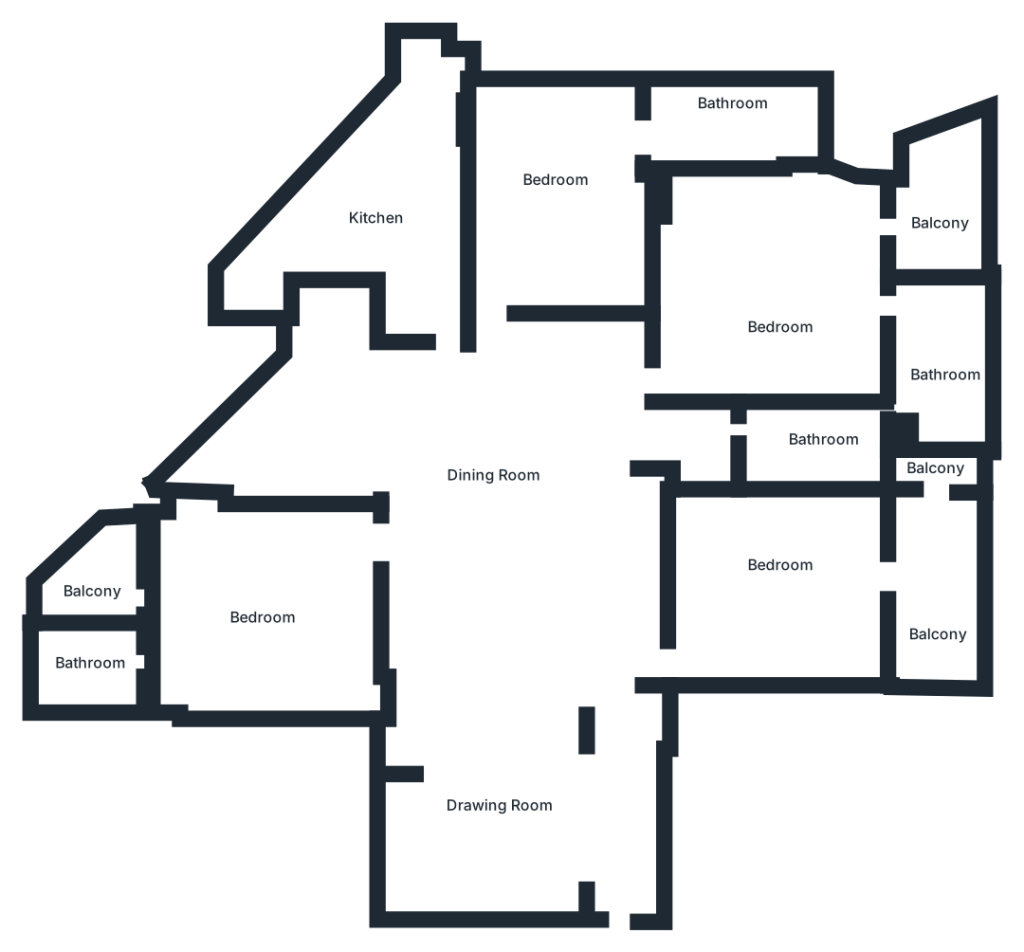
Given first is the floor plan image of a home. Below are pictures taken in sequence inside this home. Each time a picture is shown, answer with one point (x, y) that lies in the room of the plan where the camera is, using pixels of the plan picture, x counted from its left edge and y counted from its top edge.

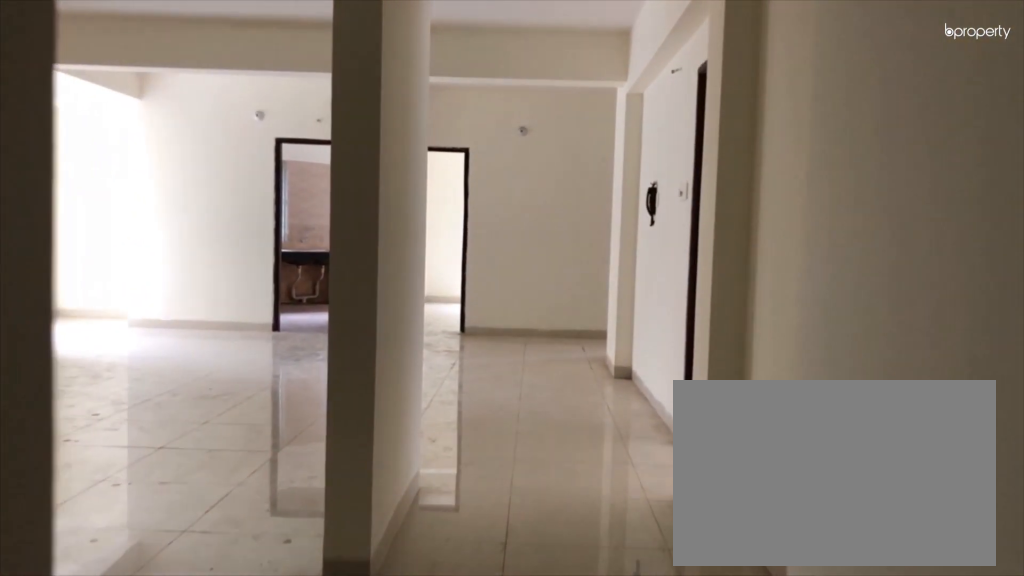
(611, 767)
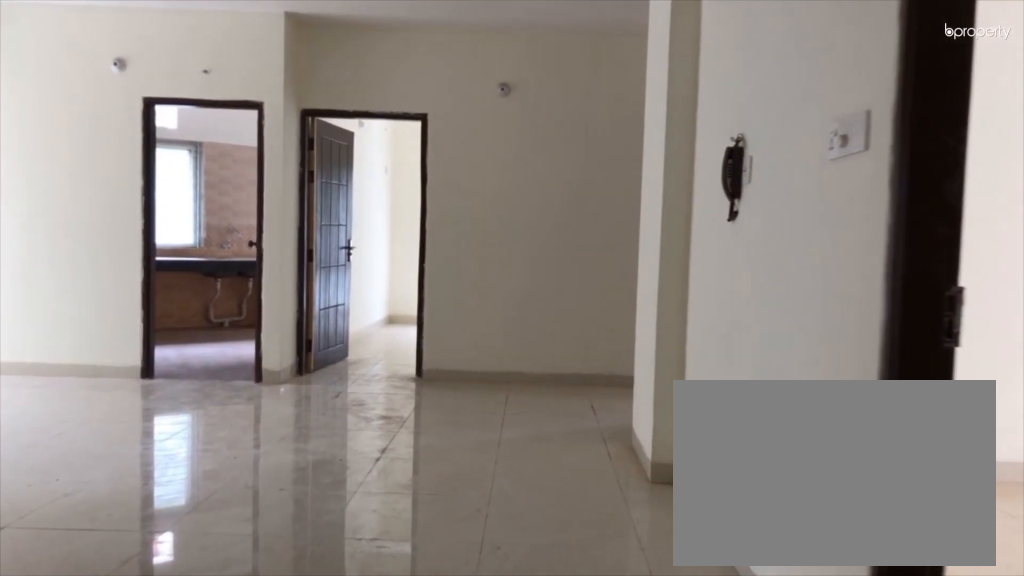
(611, 767)
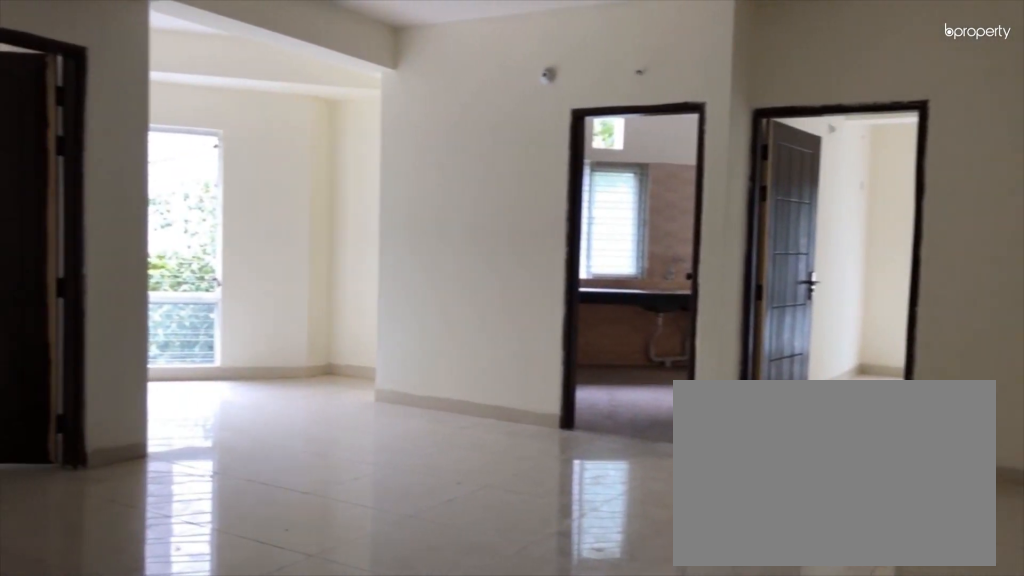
(512, 597)
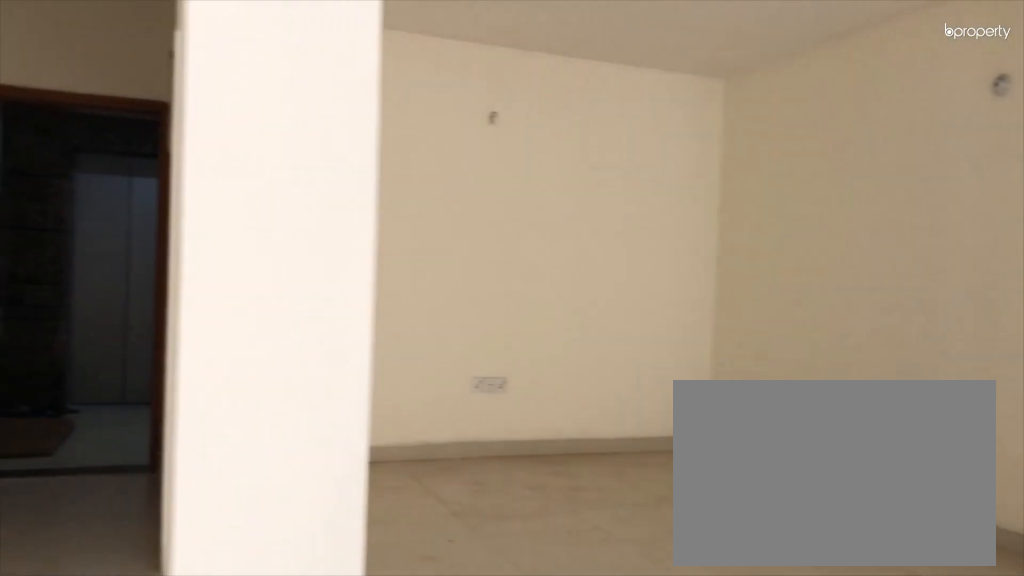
(512, 597)
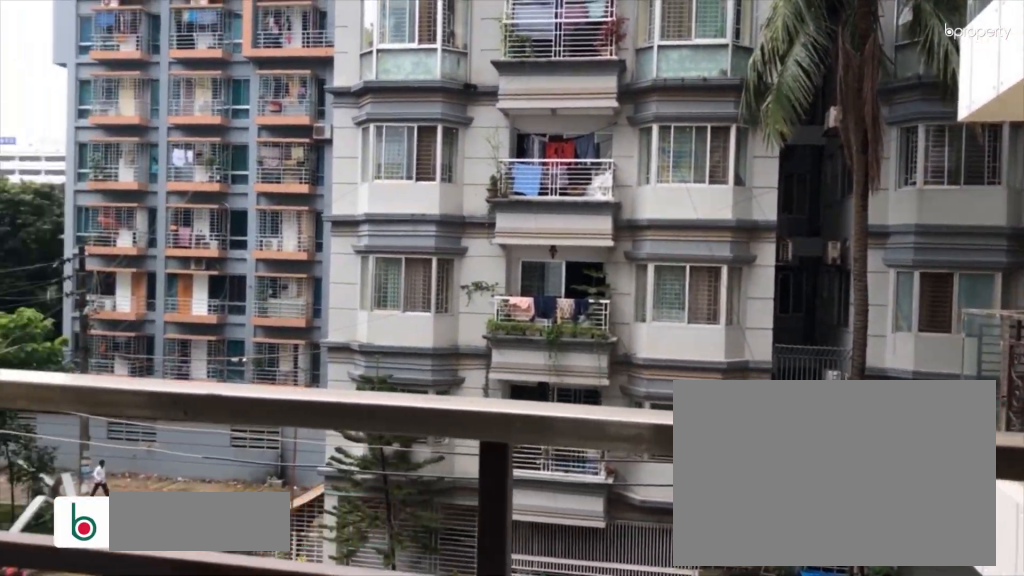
(932, 591)
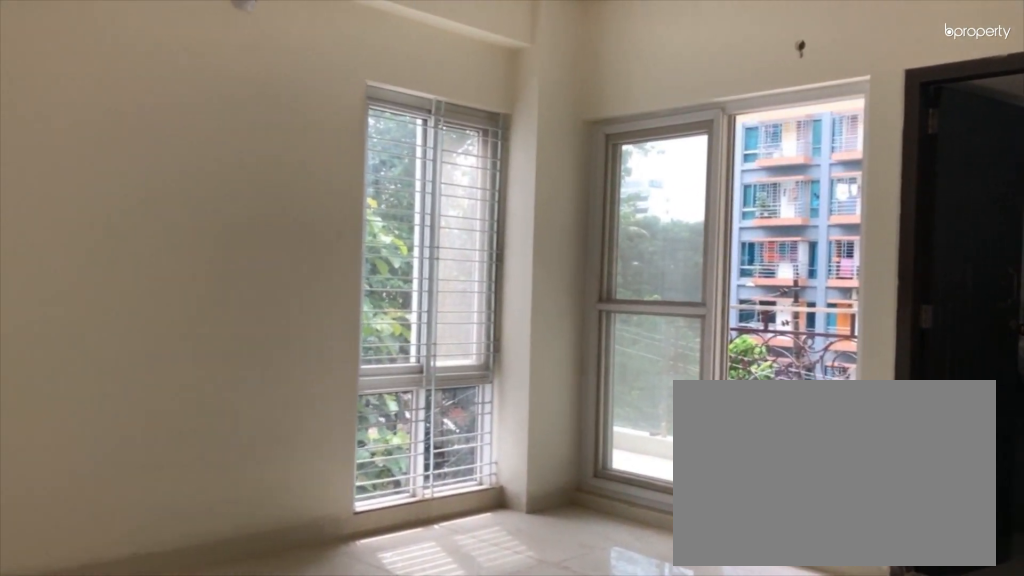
(768, 334)
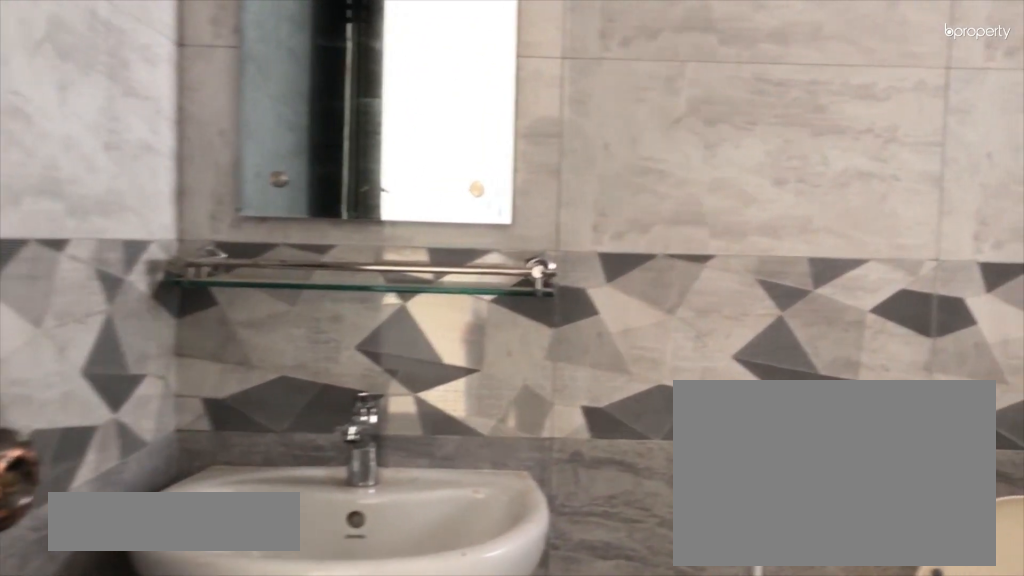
(938, 374)
